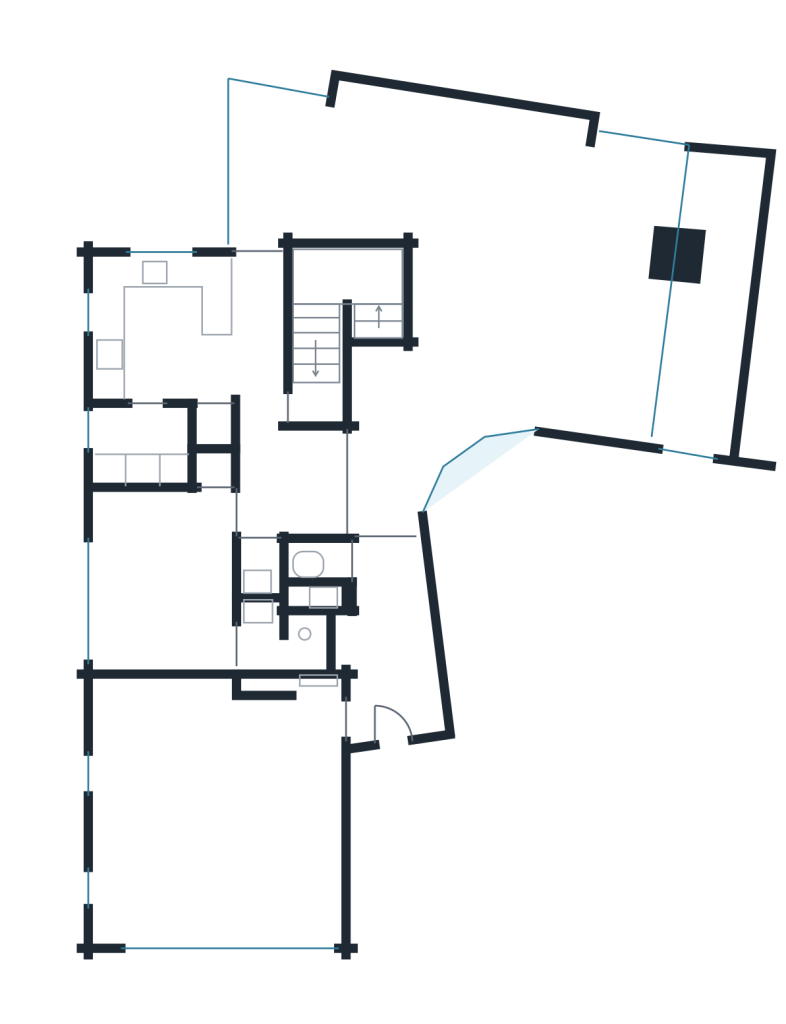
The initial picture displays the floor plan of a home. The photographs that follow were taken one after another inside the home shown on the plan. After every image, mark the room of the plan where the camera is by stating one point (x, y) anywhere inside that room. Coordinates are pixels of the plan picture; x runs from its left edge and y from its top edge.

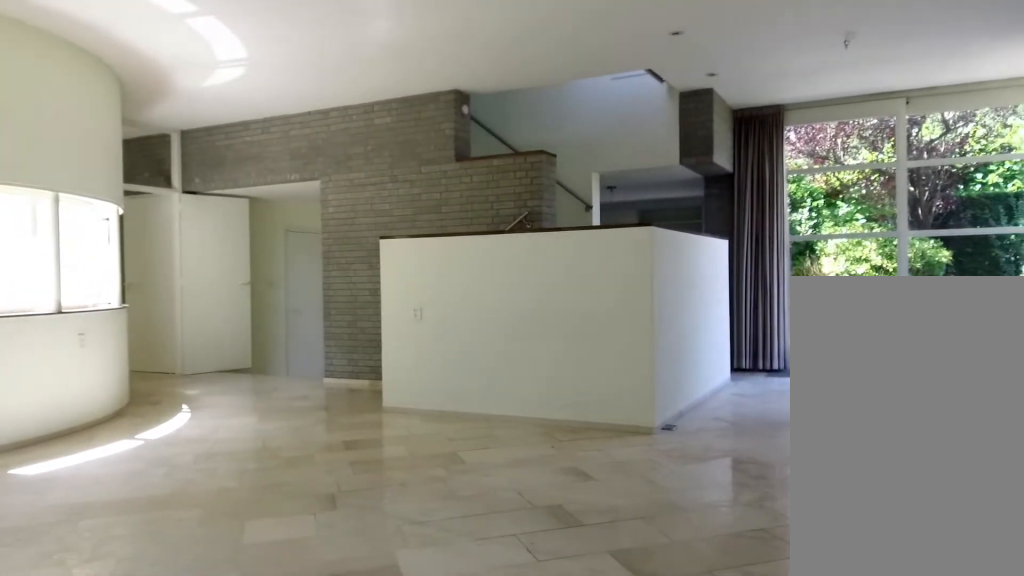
(472, 266)
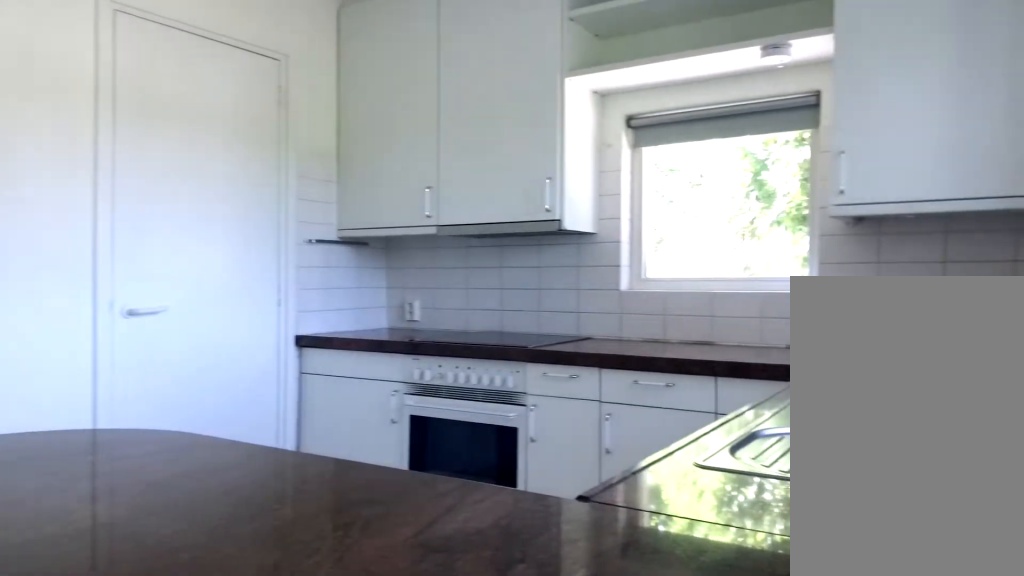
(240, 396)
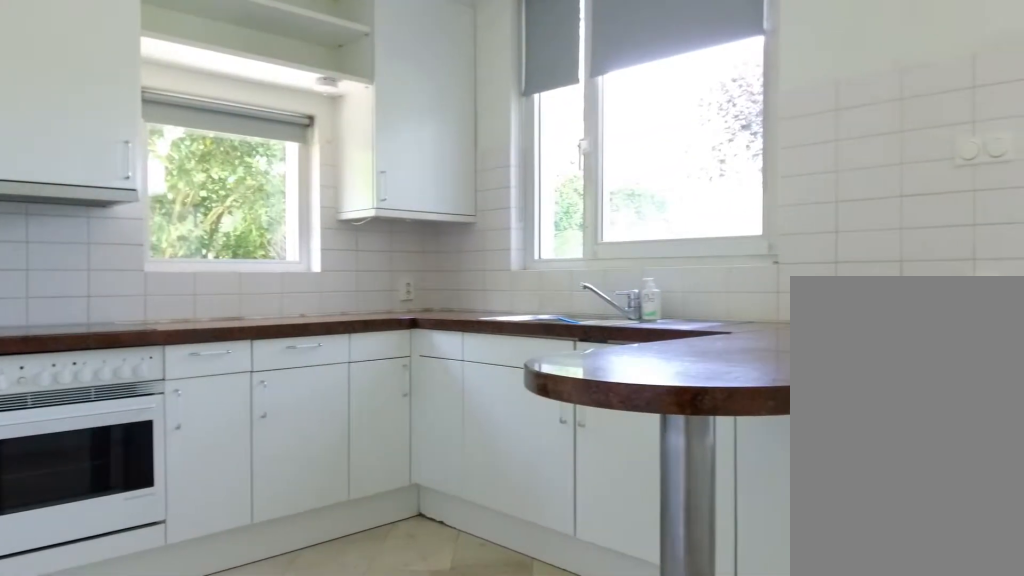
(240, 396)
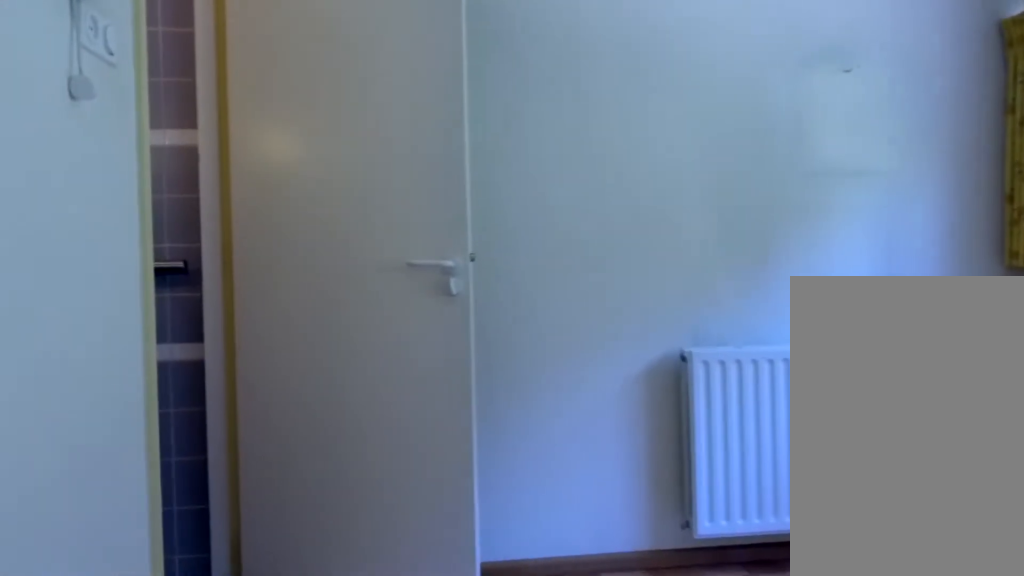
(183, 589)
